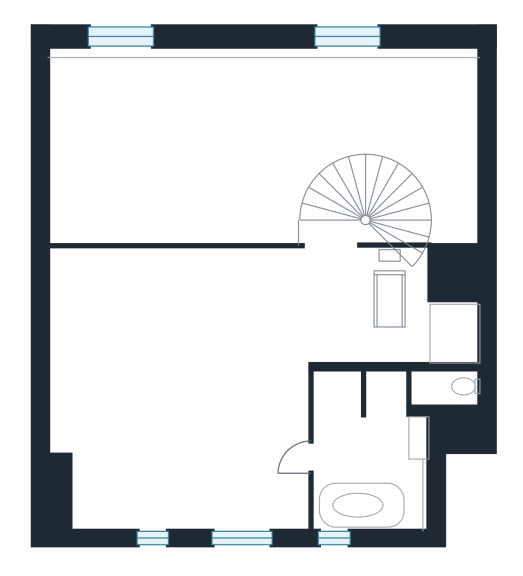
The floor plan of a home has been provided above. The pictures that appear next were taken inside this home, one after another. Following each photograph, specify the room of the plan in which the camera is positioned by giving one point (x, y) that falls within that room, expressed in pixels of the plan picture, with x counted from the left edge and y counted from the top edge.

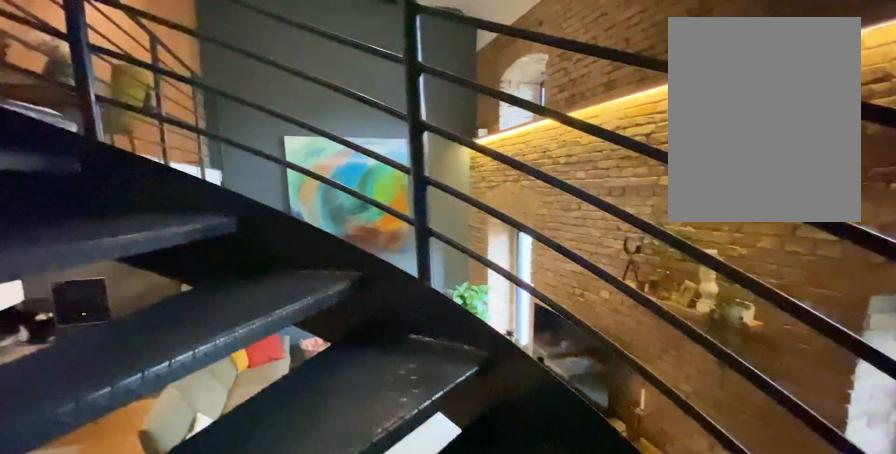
(363, 215)
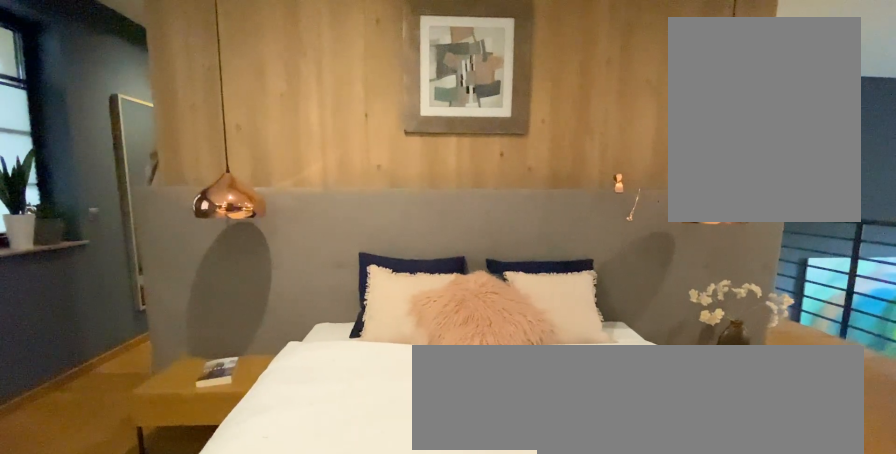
(217, 401)
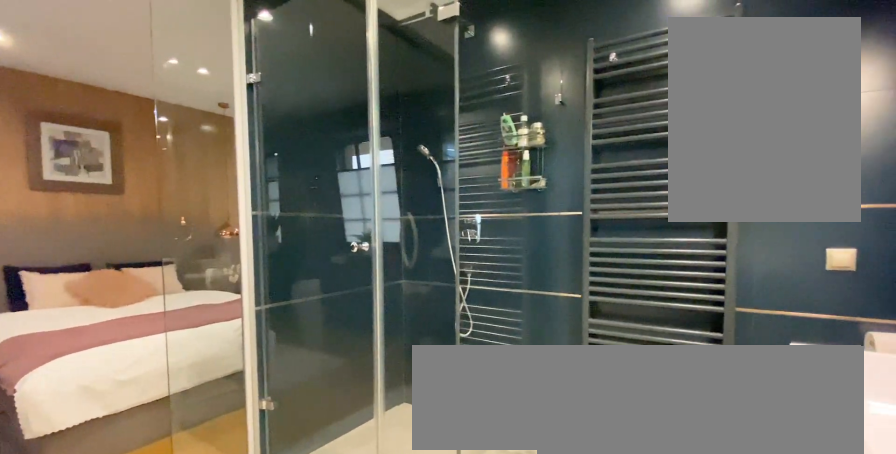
(361, 434)
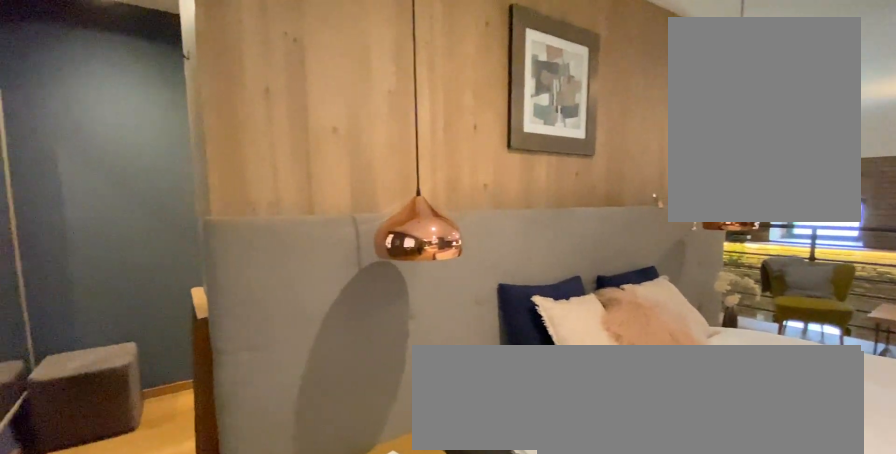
(217, 401)
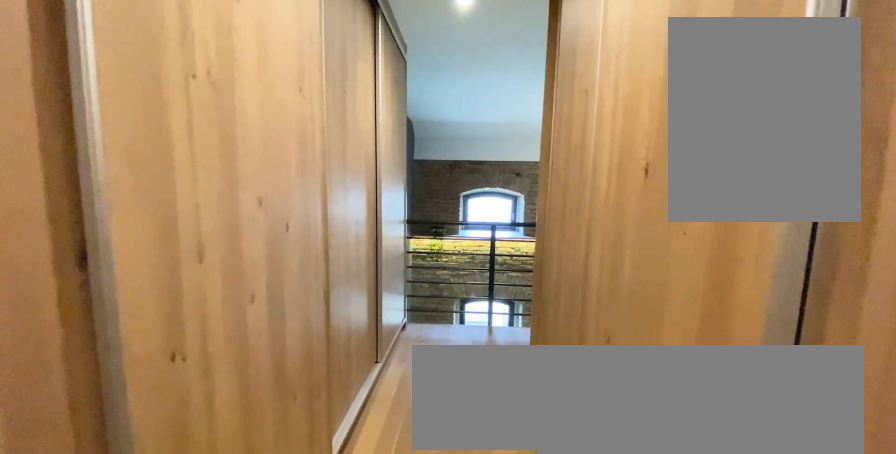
(217, 401)
